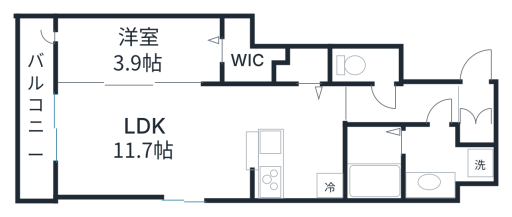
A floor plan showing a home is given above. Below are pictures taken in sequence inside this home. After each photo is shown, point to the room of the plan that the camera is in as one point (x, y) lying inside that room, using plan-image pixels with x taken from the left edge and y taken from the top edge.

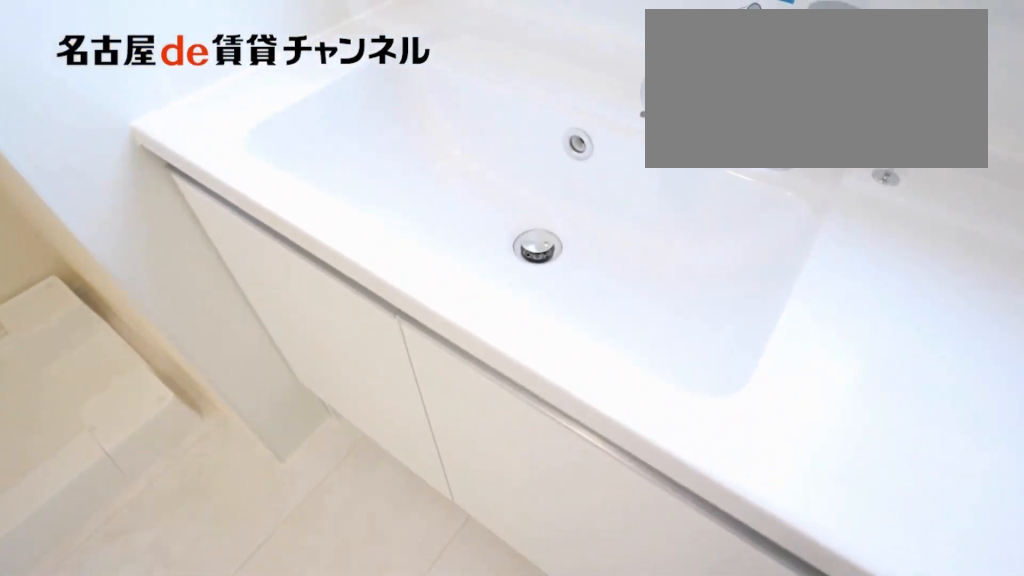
(443, 162)
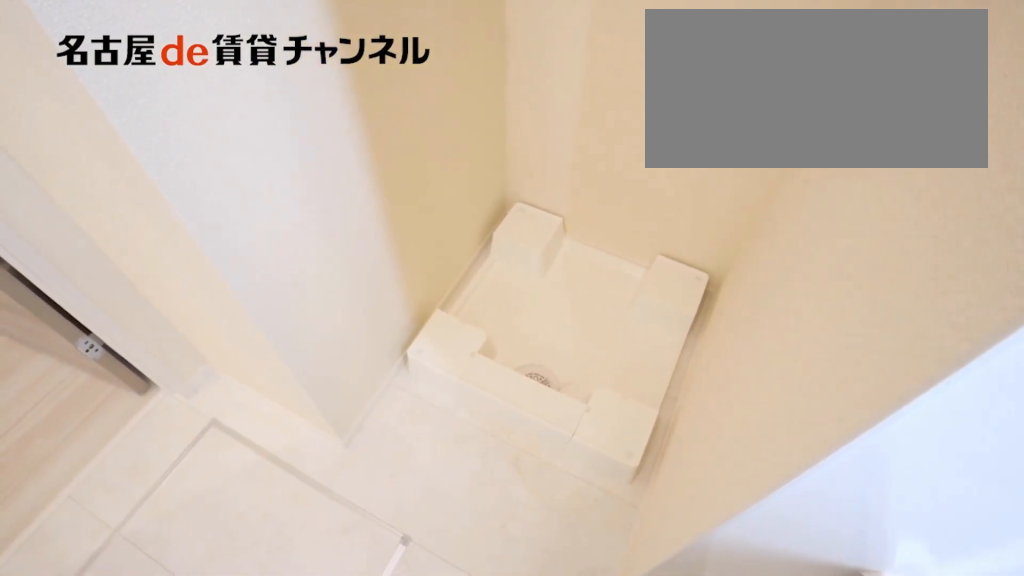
(443, 162)
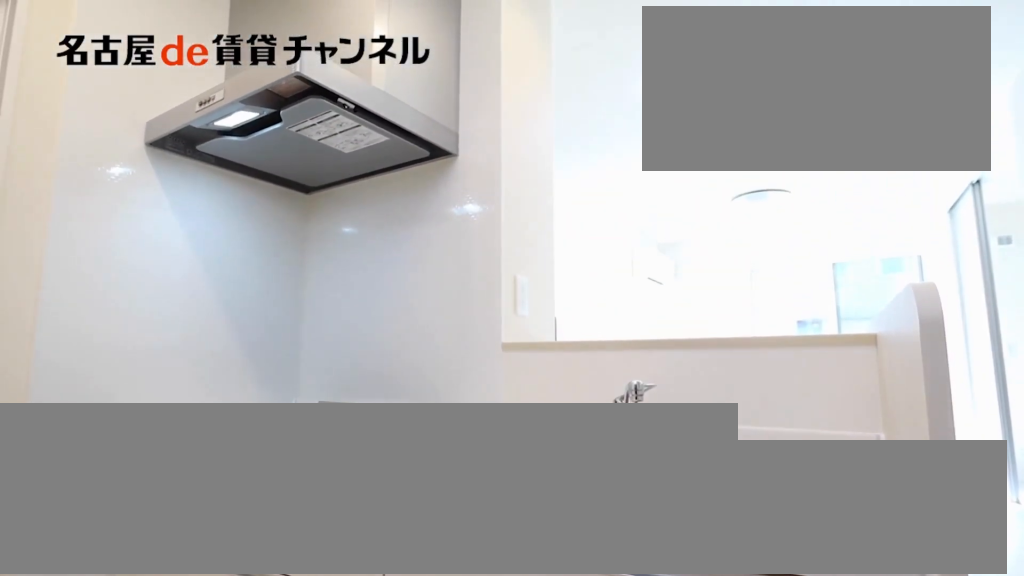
(302, 143)
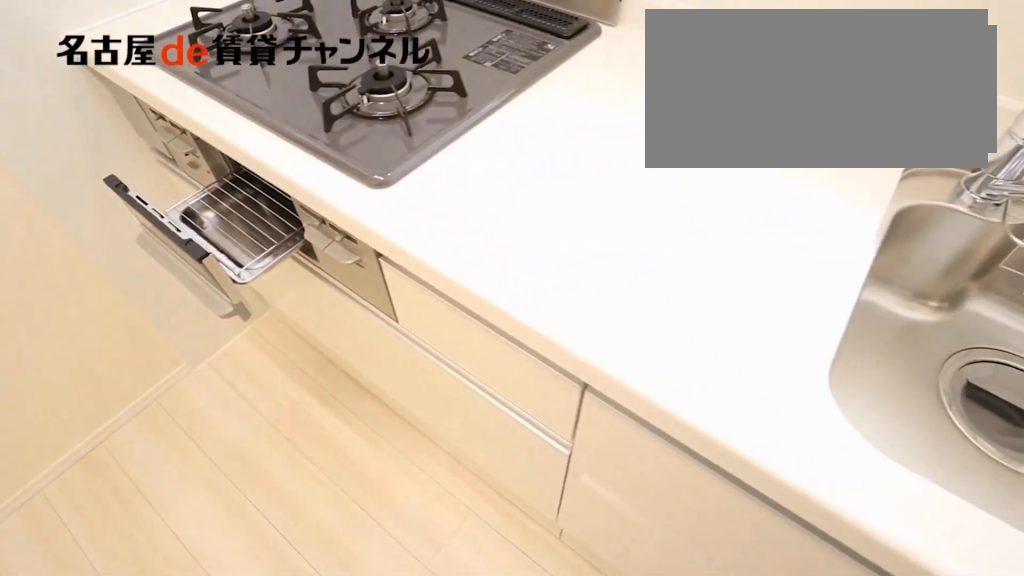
(302, 143)
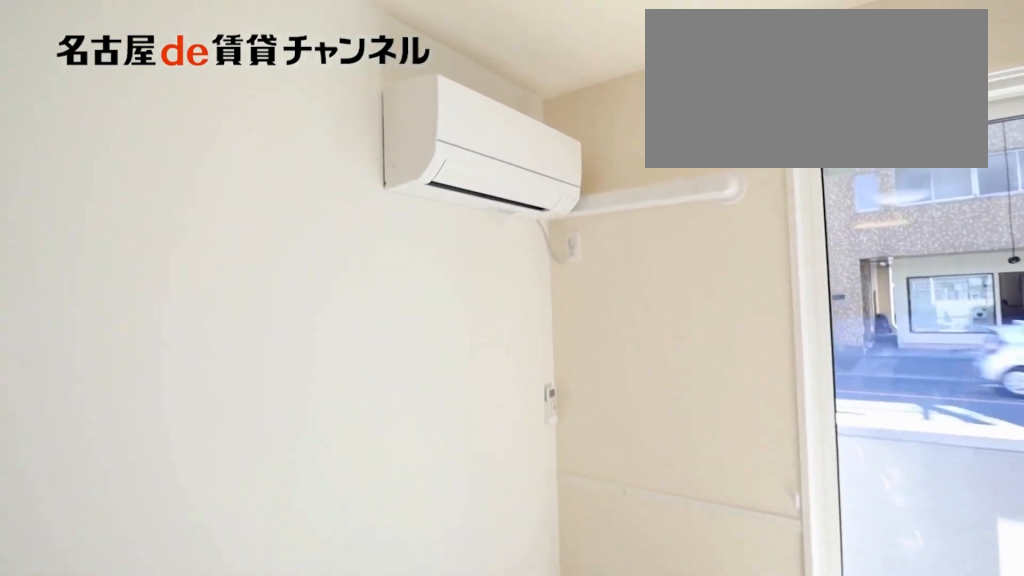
(155, 143)
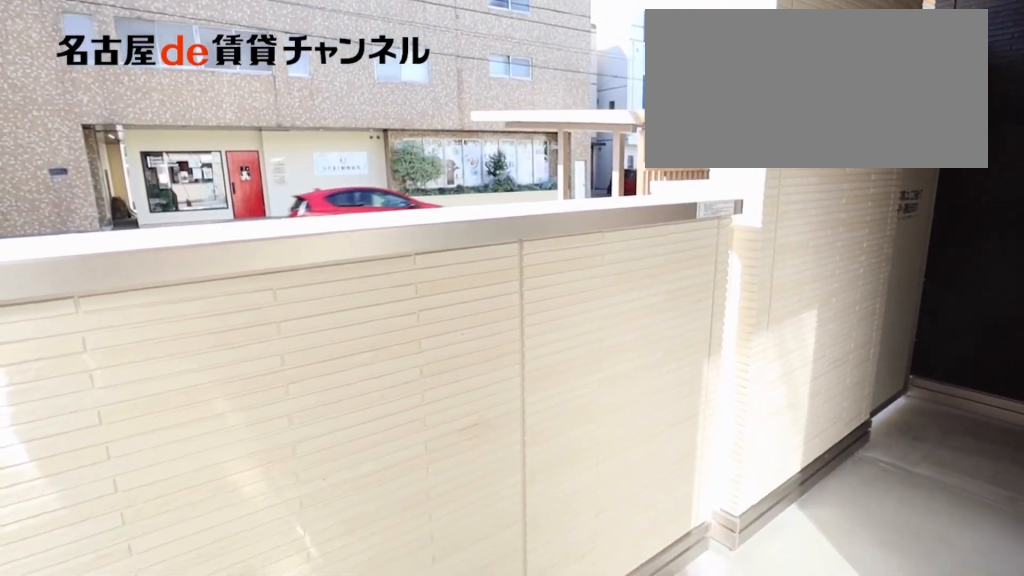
(38, 110)
